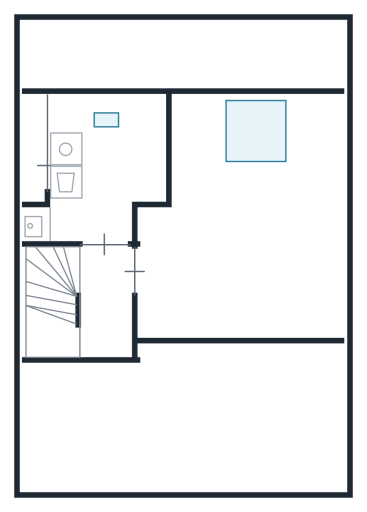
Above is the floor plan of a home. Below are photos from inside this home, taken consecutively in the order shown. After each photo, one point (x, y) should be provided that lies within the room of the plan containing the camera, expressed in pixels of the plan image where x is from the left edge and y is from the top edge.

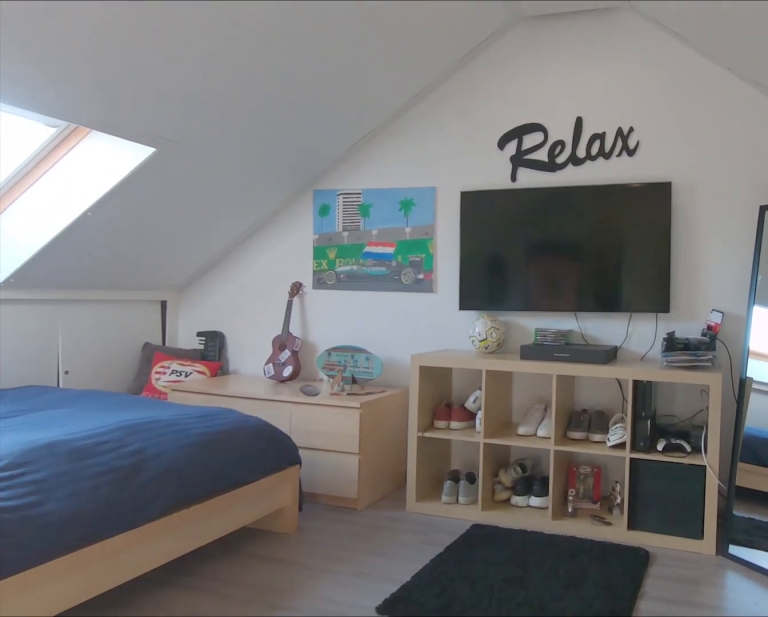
(246, 237)
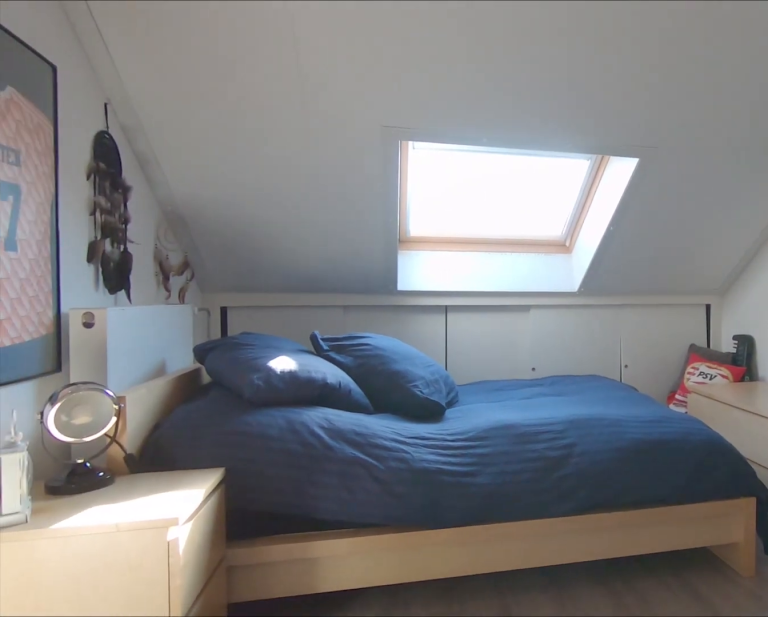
(246, 237)
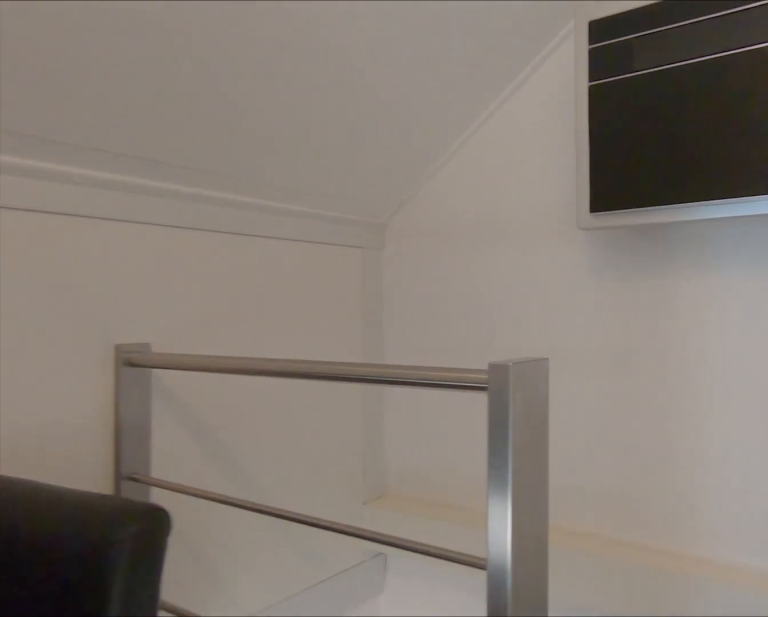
(105, 300)
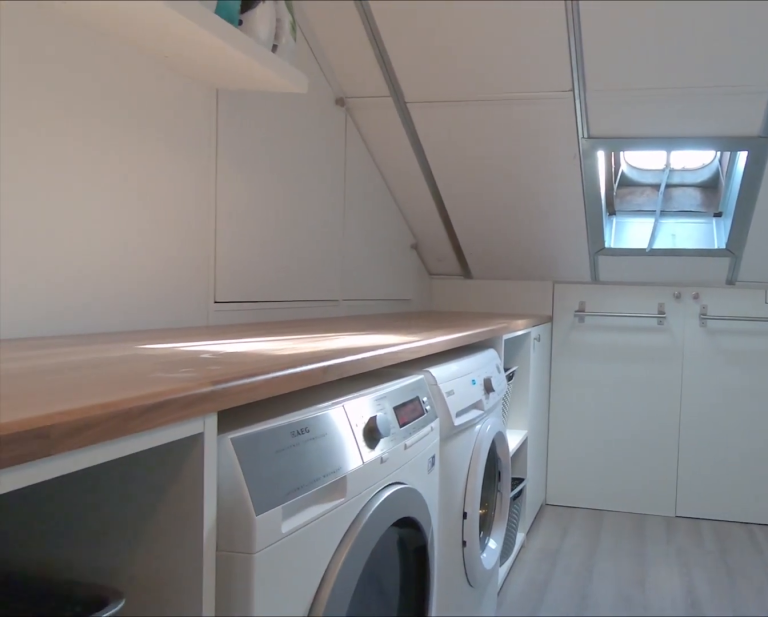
(115, 178)
